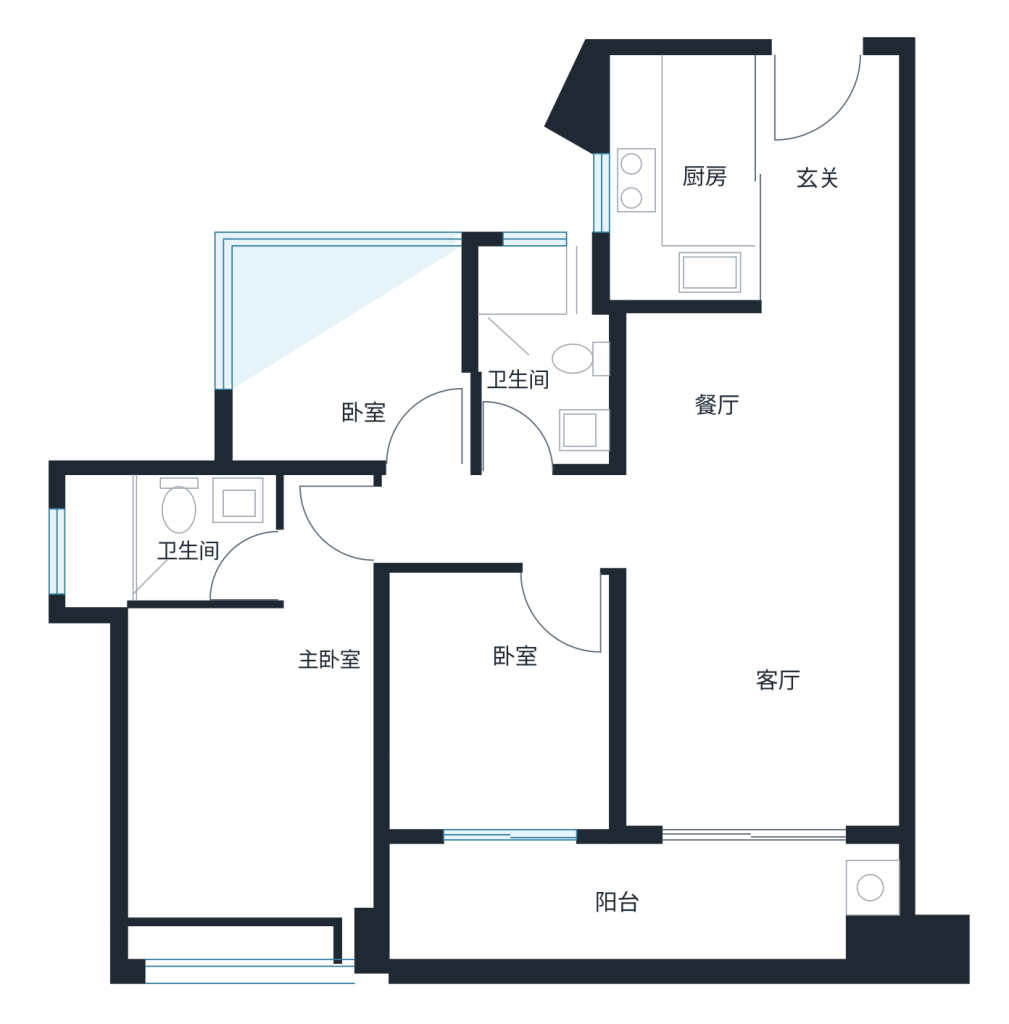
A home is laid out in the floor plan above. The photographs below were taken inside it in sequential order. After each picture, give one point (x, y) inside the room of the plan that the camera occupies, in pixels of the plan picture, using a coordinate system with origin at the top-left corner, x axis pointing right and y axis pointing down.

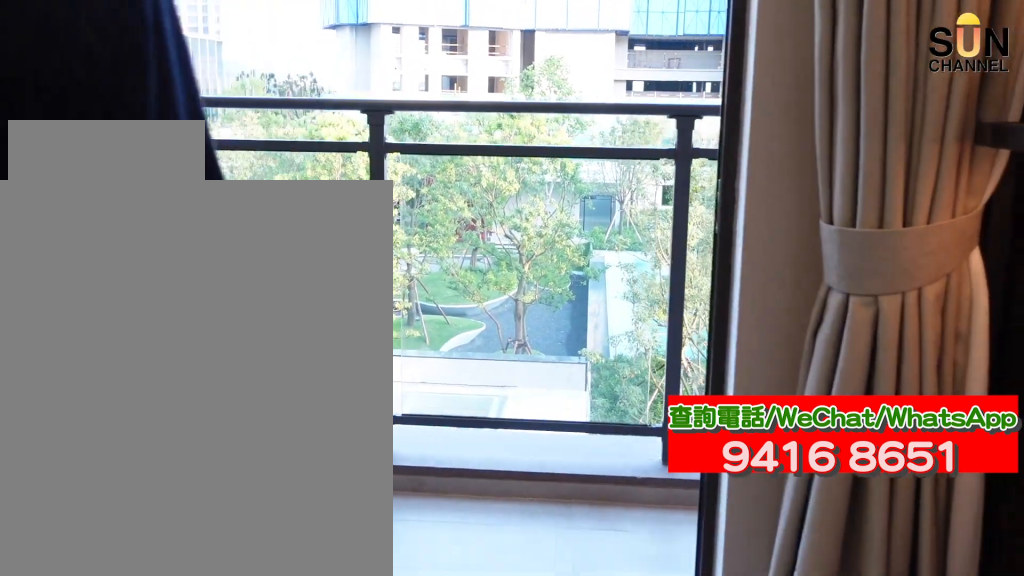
(639, 909)
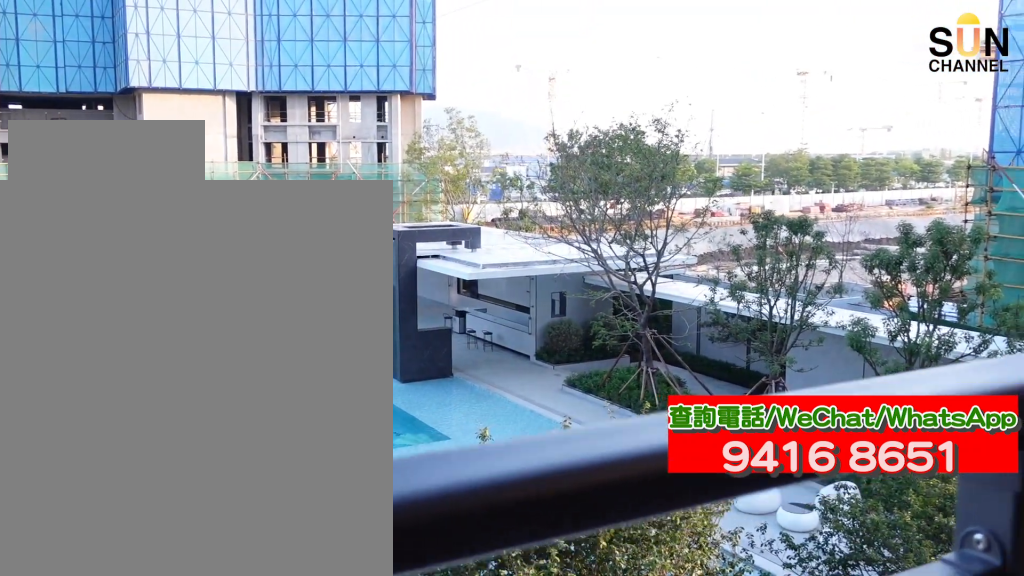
(639, 909)
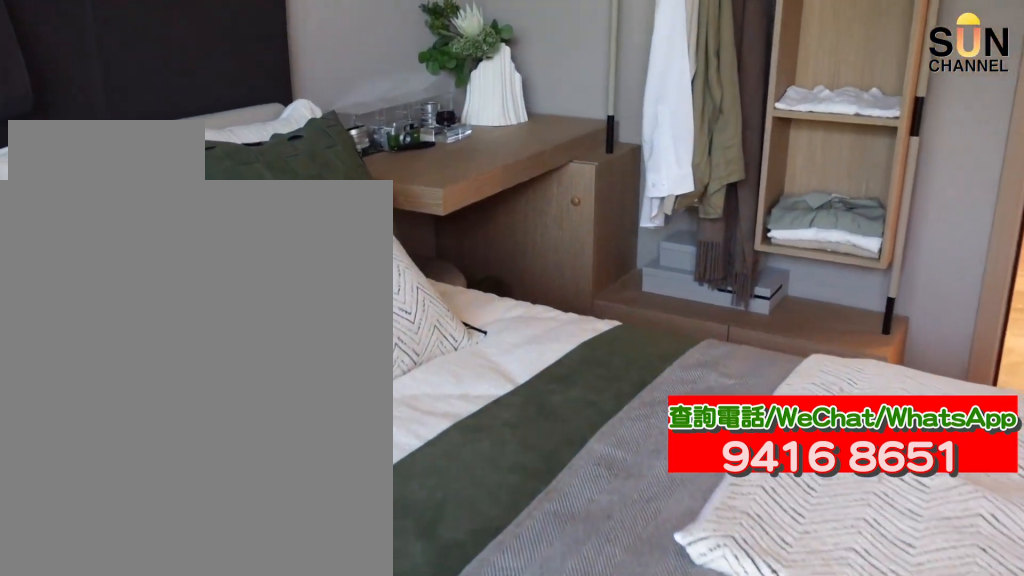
(505, 708)
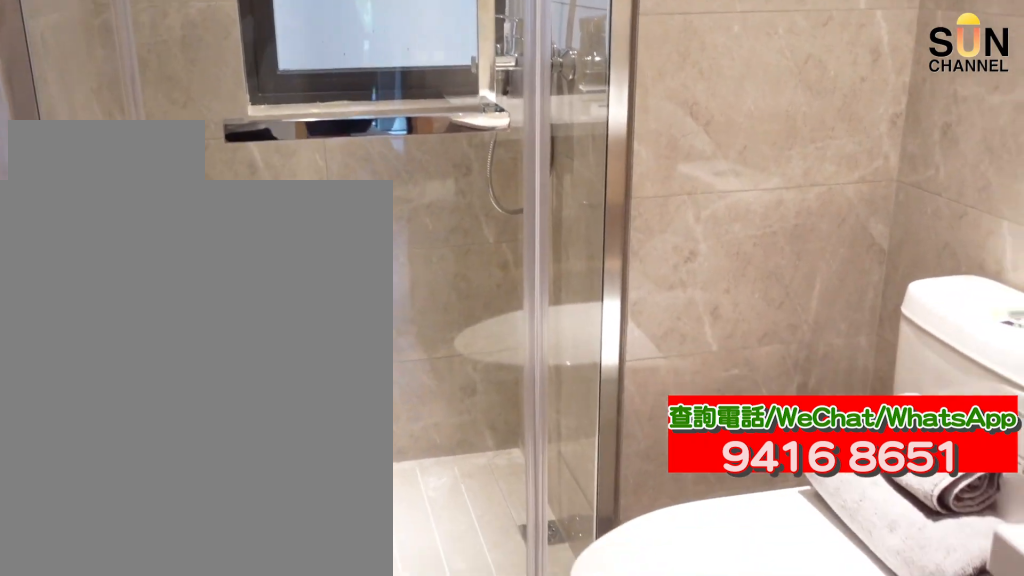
(544, 356)
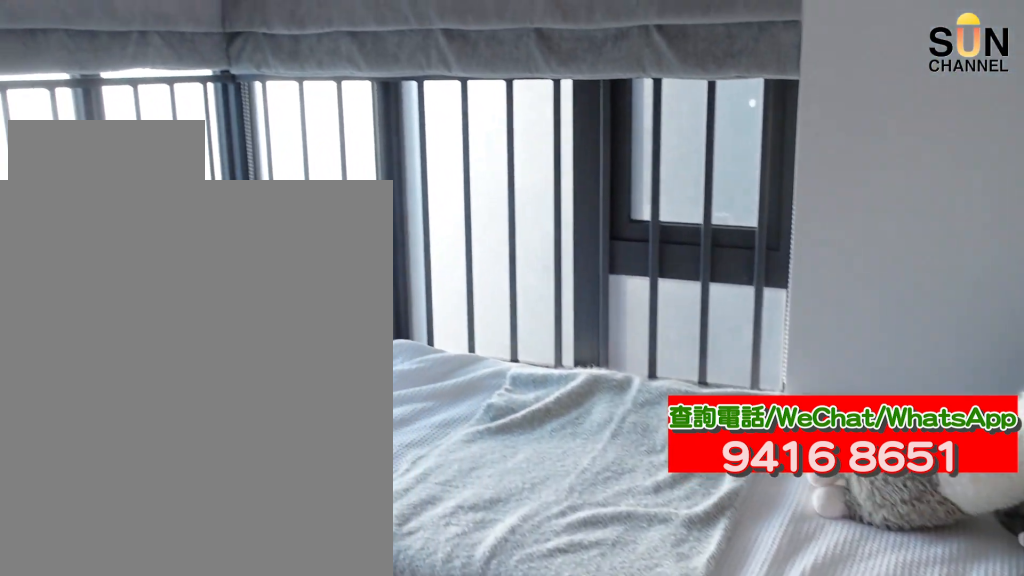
(347, 353)
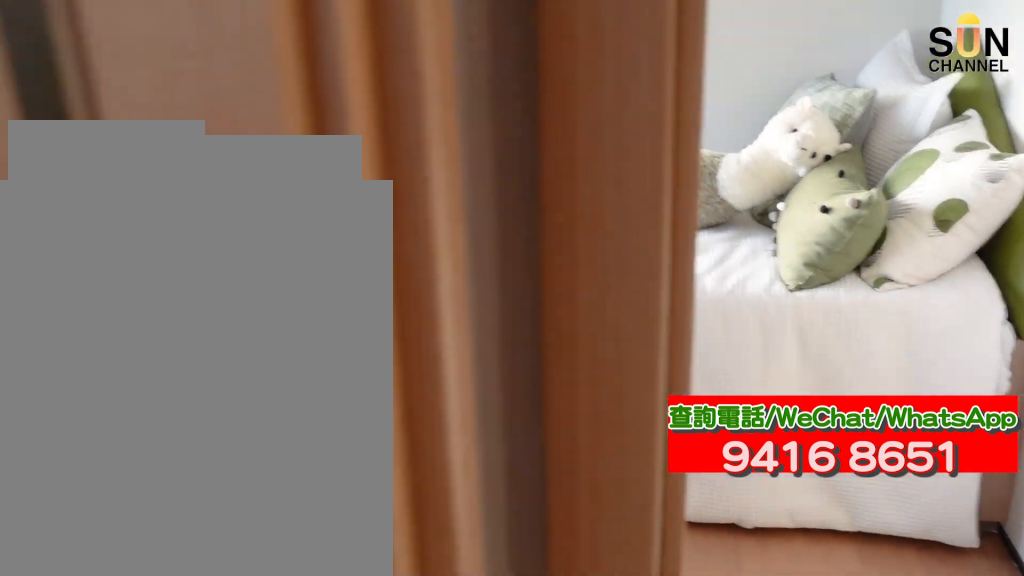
(258, 726)
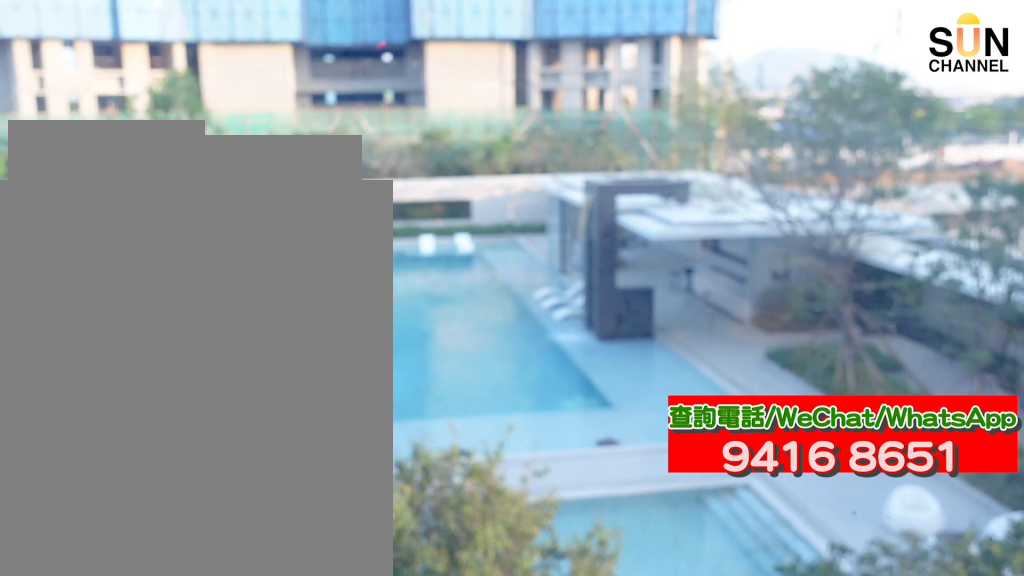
(258, 726)
